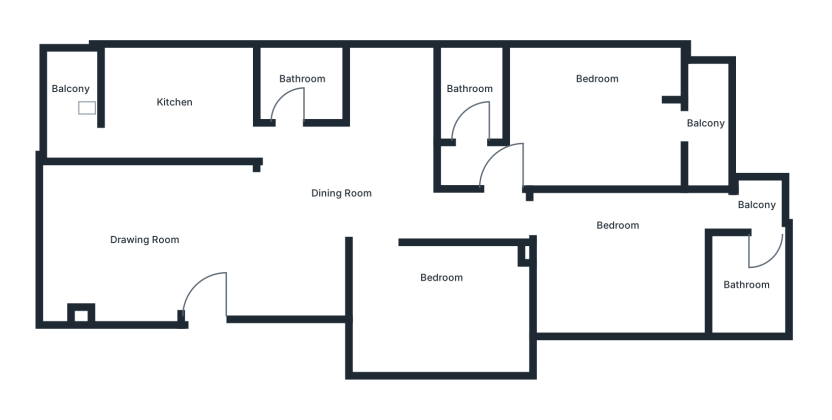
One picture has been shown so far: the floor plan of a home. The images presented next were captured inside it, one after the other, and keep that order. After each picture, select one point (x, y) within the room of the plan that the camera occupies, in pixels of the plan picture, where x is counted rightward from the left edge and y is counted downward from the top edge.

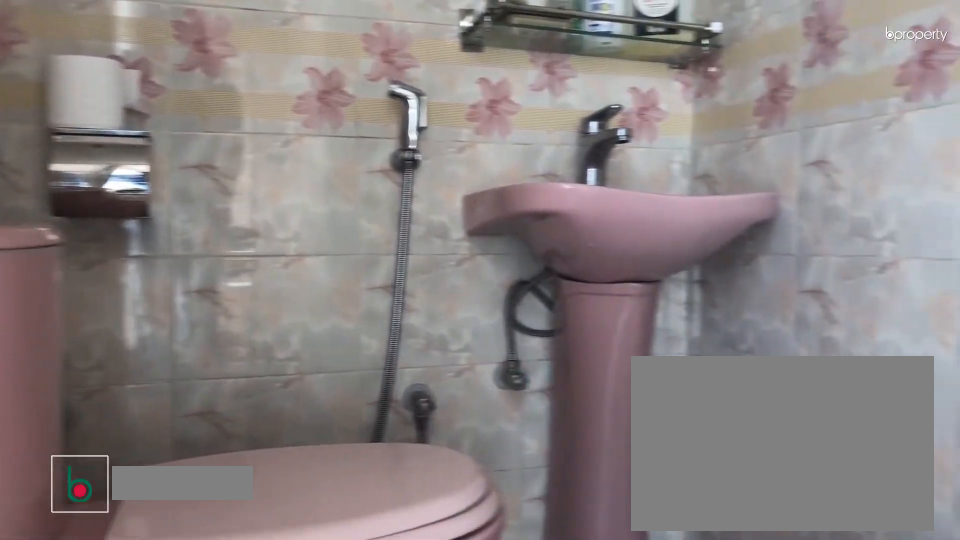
(745, 286)
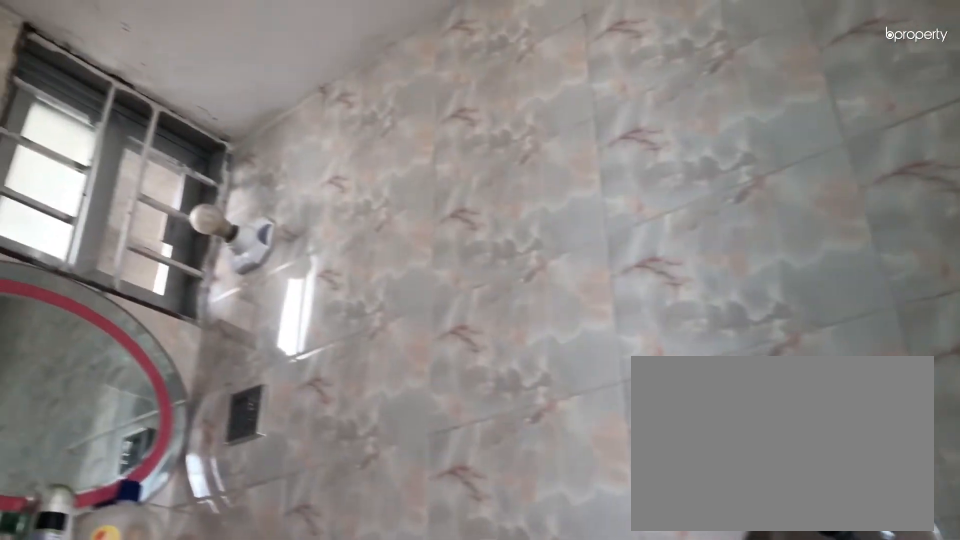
(745, 286)
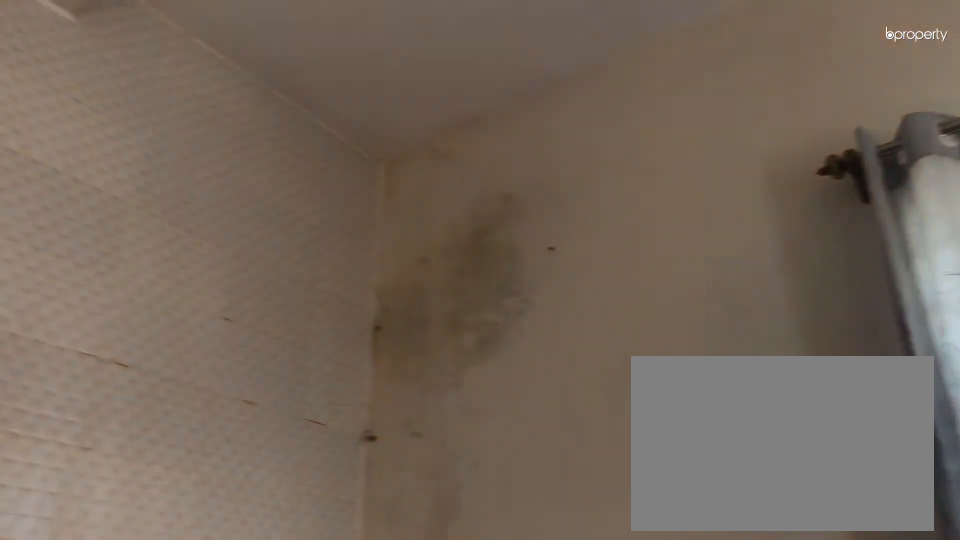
(596, 127)
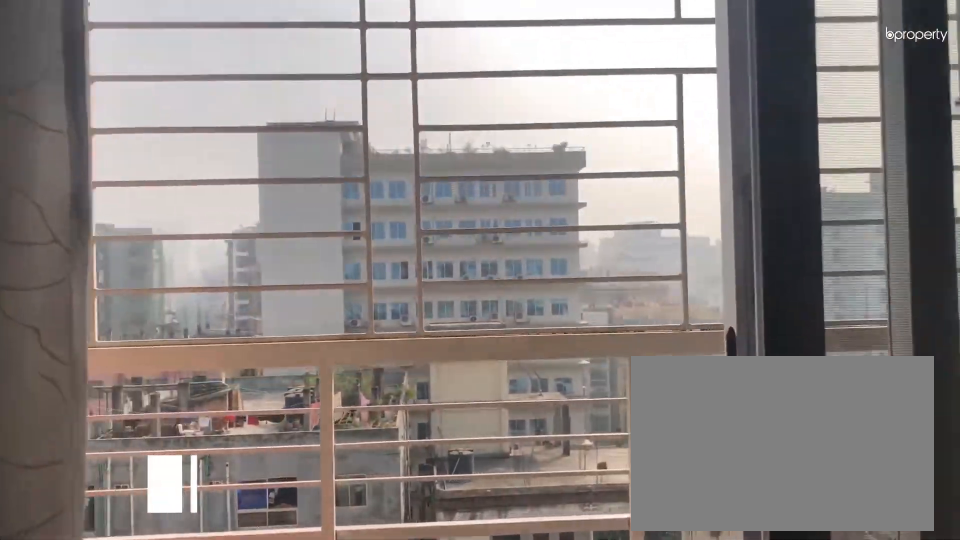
(705, 124)
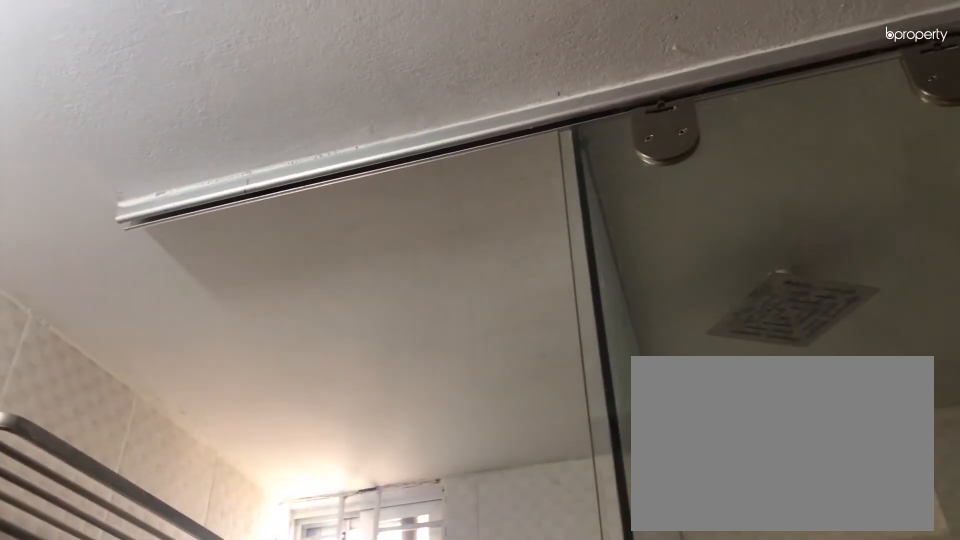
(468, 91)
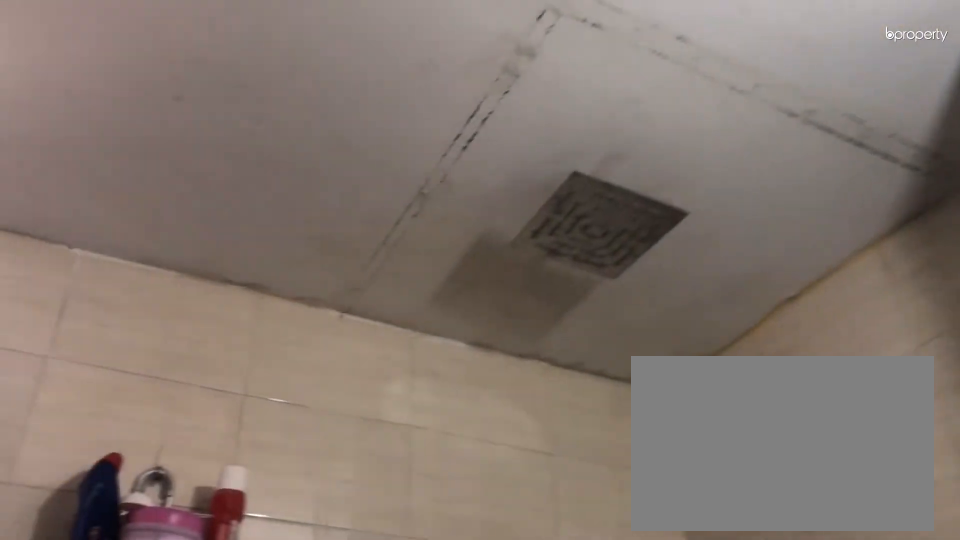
(304, 82)
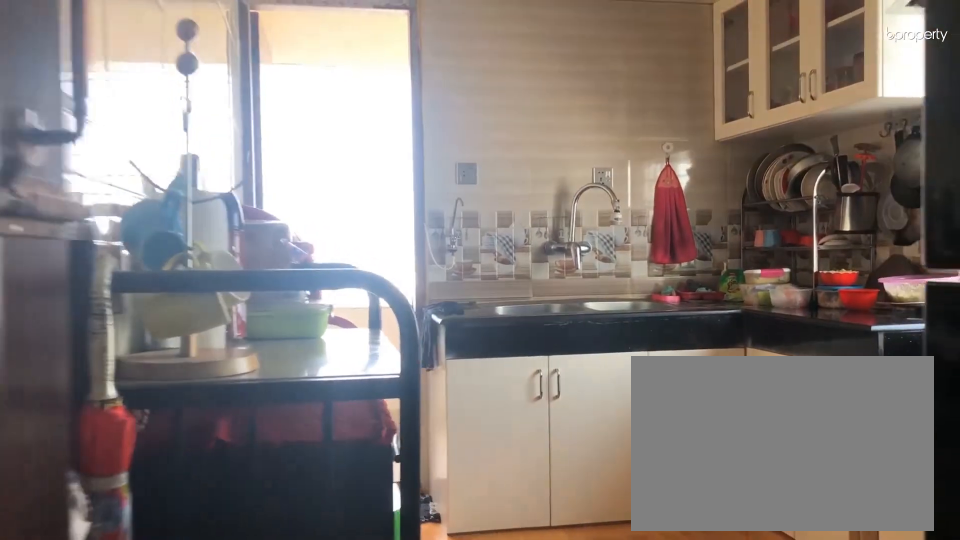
(175, 103)
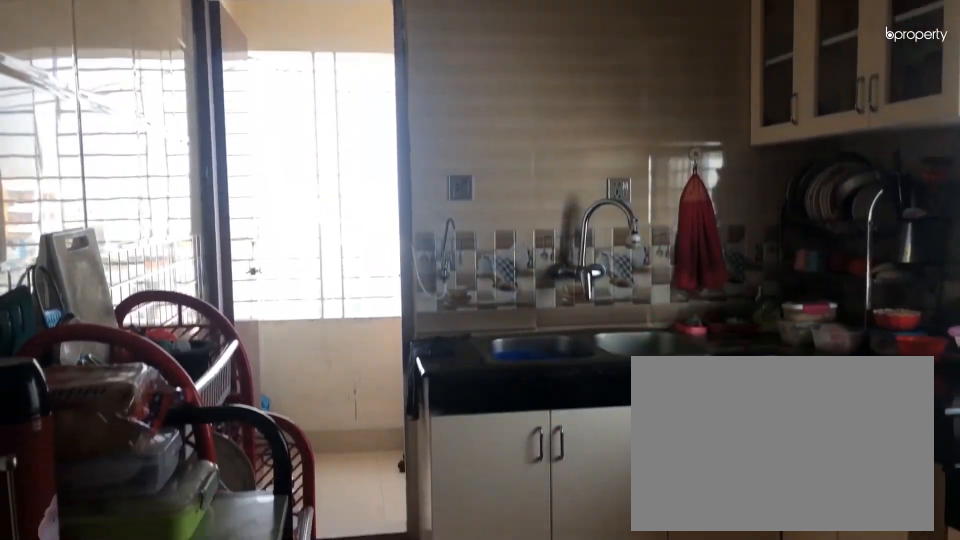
(176, 103)
